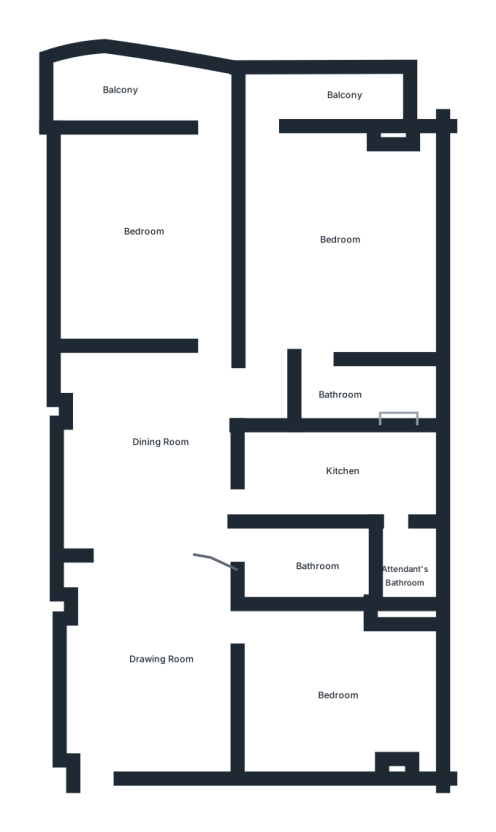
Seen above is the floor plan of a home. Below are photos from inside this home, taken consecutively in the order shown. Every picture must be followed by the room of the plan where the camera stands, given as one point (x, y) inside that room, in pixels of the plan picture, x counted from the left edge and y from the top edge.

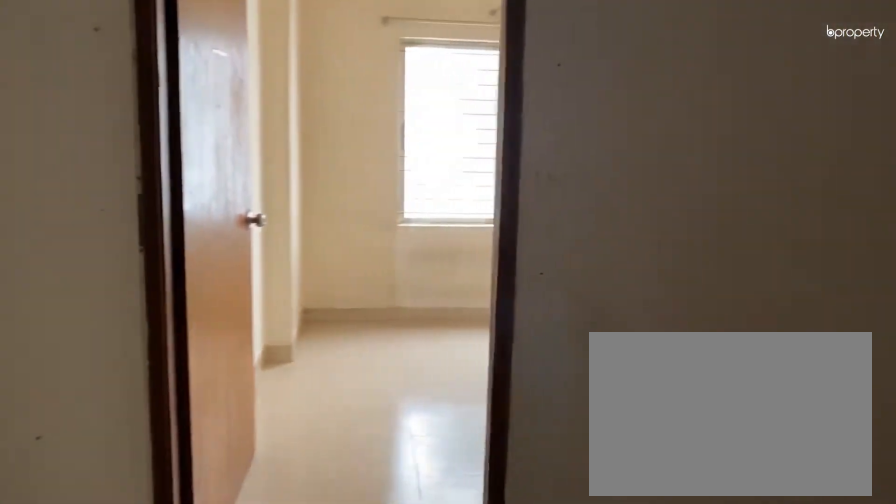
(170, 668)
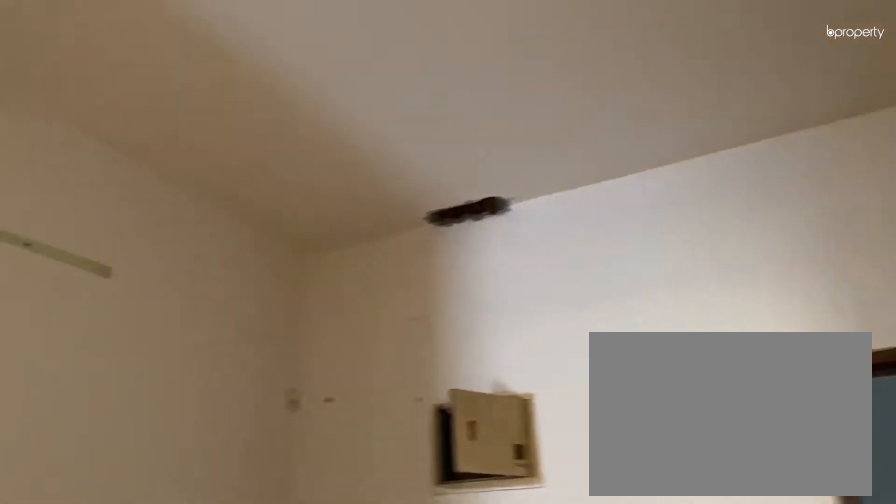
(170, 668)
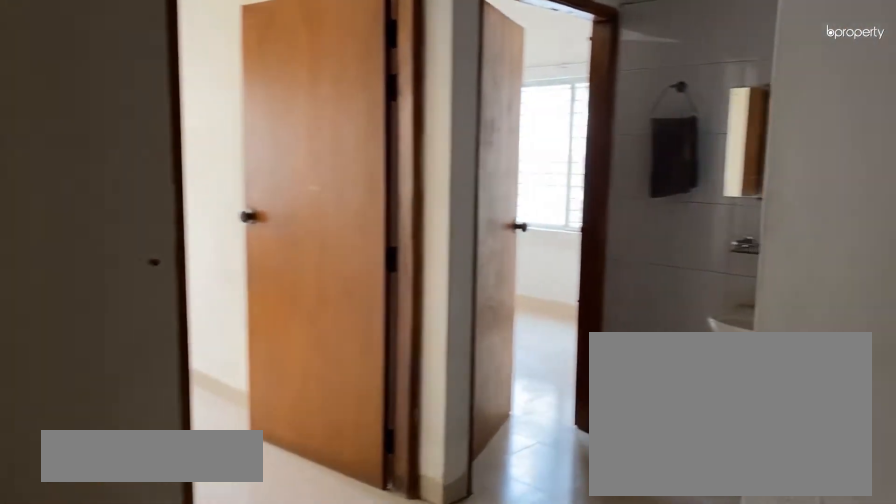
(152, 441)
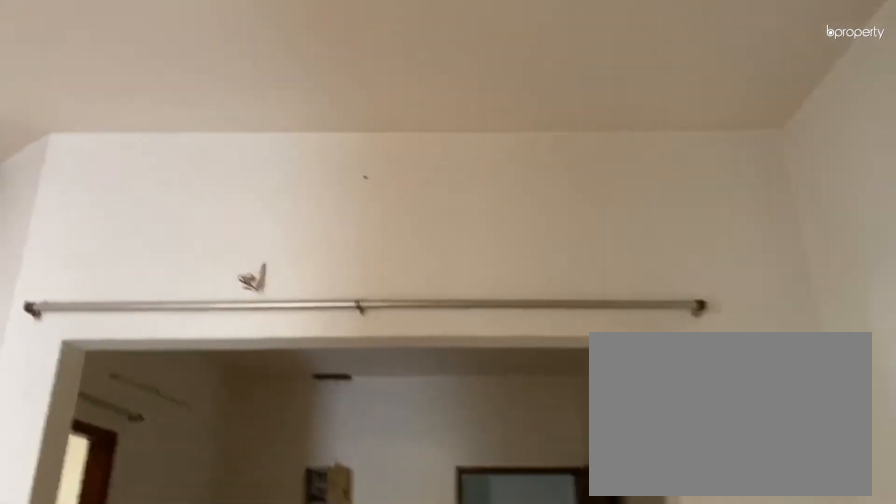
(153, 441)
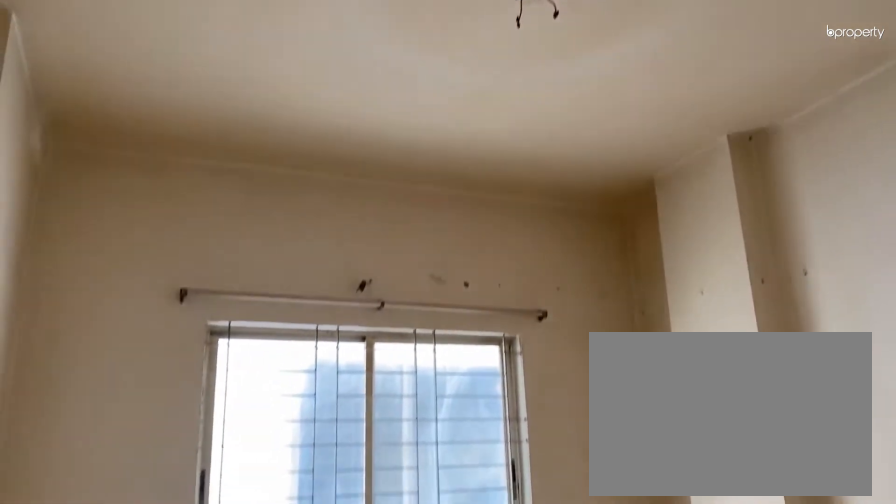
(340, 690)
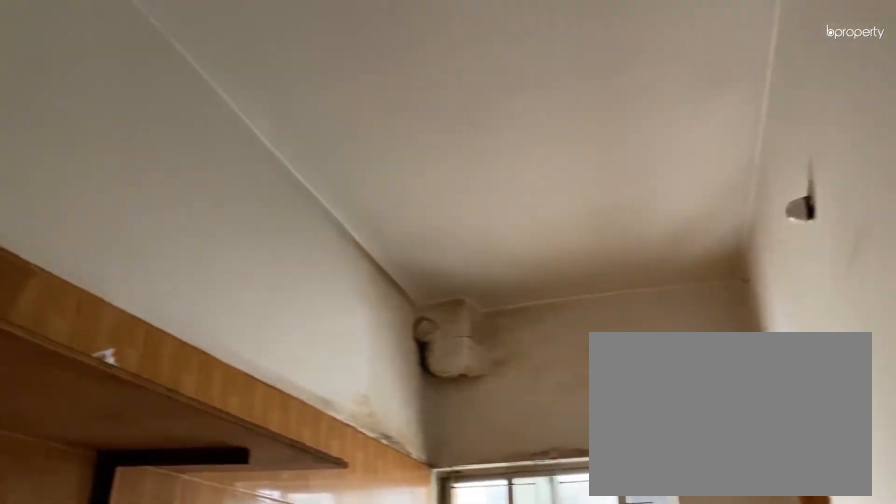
(340, 463)
